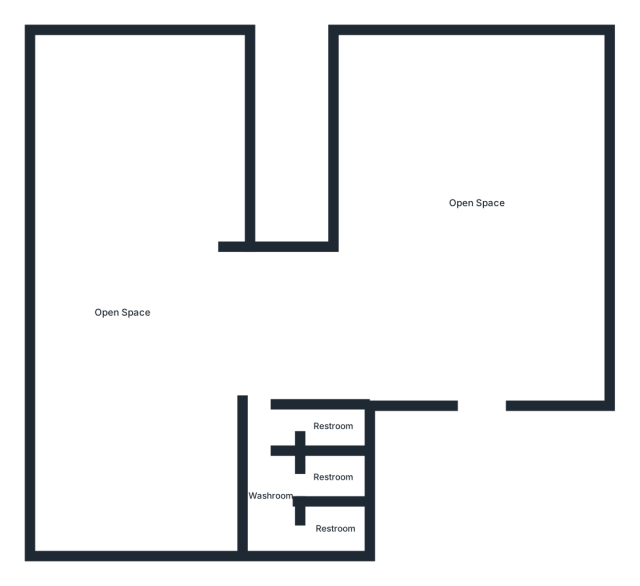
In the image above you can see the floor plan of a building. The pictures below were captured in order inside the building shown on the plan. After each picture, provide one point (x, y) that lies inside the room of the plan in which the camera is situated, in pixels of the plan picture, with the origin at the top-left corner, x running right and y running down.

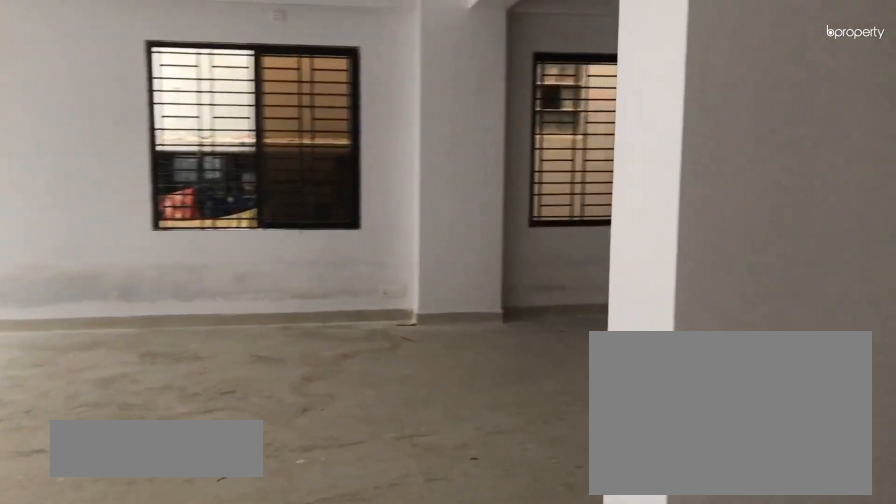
(478, 205)
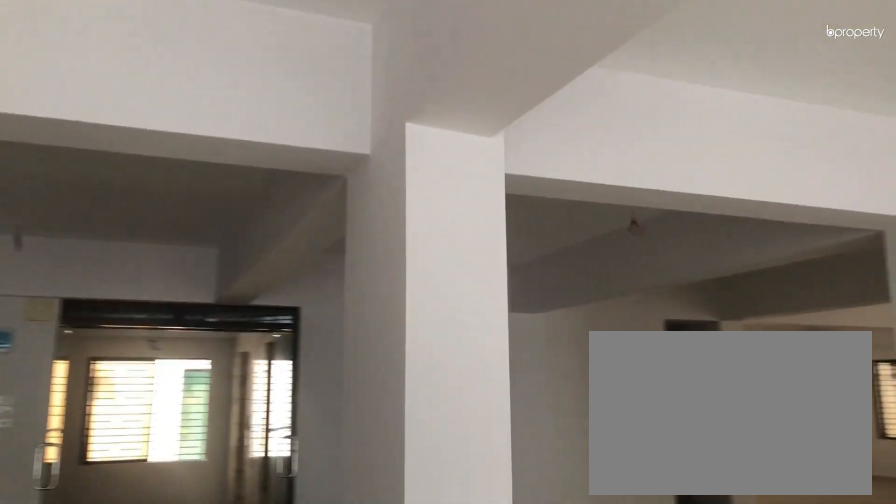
(478, 205)
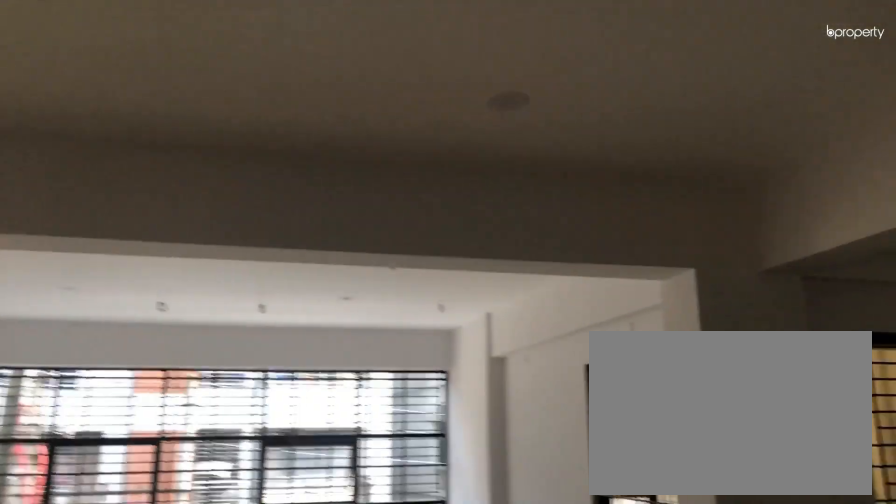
(124, 313)
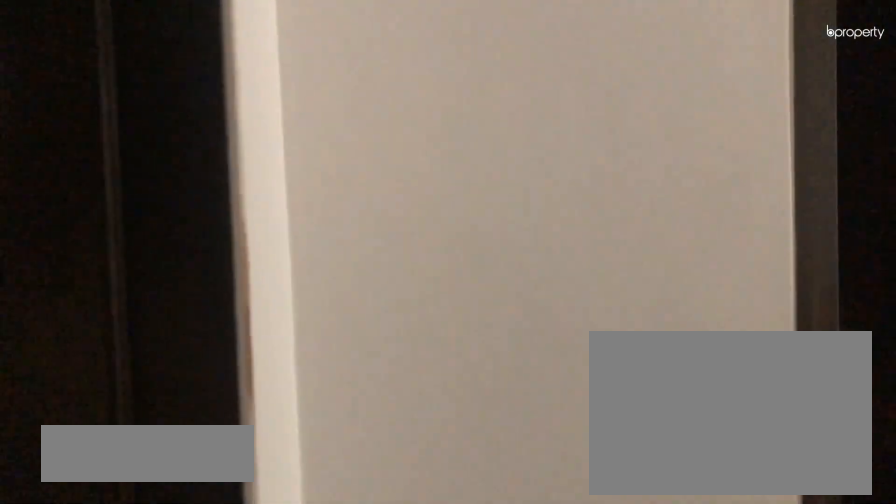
(269, 496)
